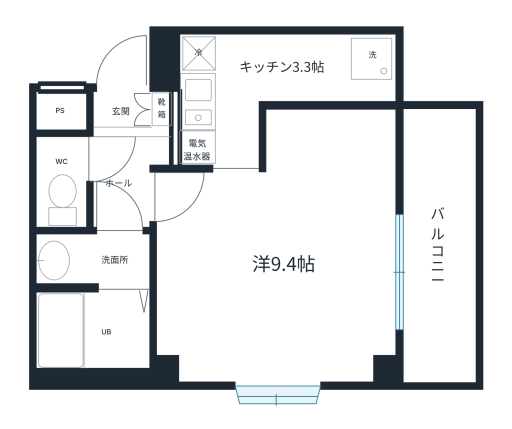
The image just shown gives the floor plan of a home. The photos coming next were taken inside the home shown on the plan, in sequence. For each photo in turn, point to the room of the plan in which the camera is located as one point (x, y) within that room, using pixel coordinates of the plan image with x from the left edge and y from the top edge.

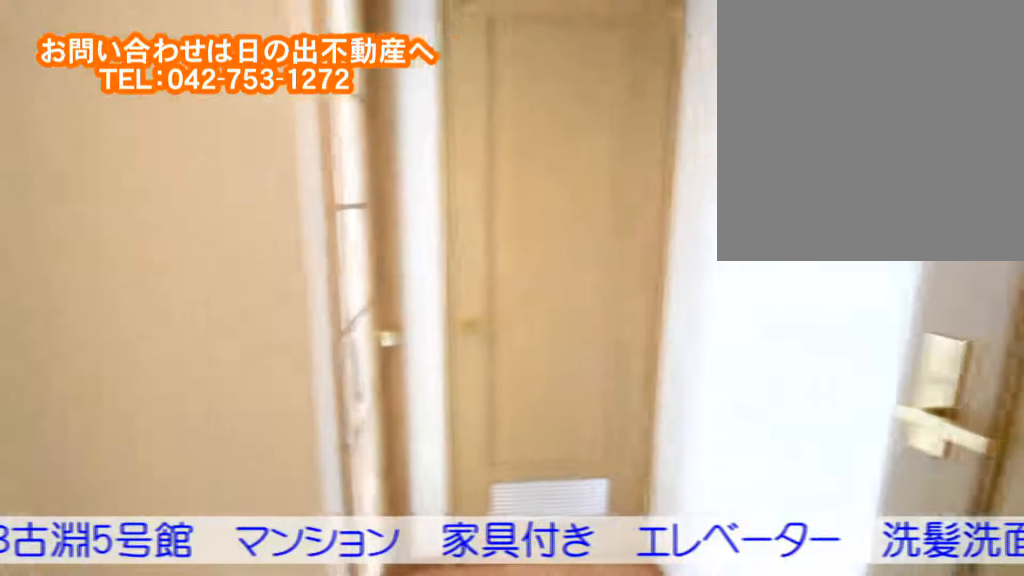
(126, 136)
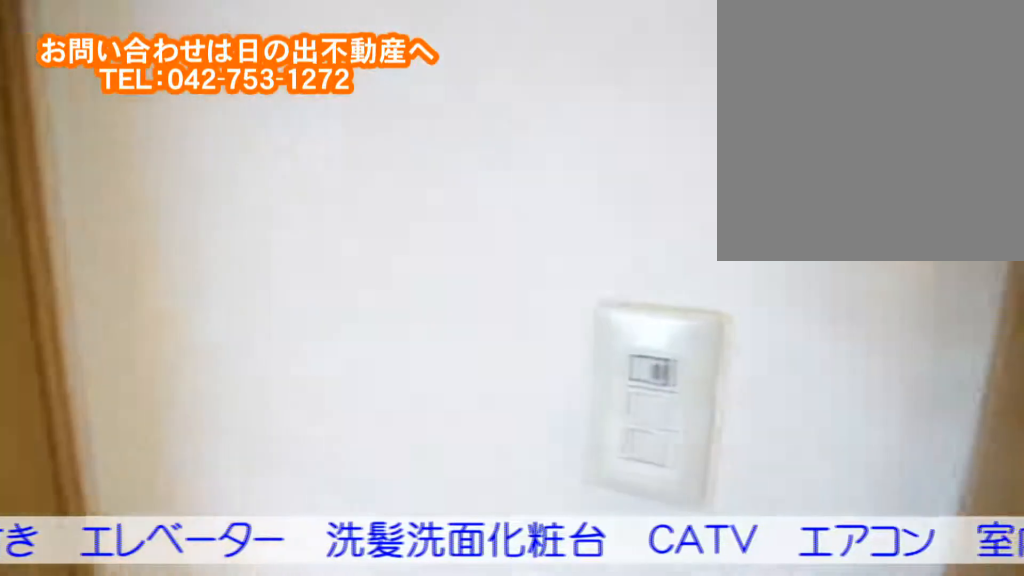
(127, 137)
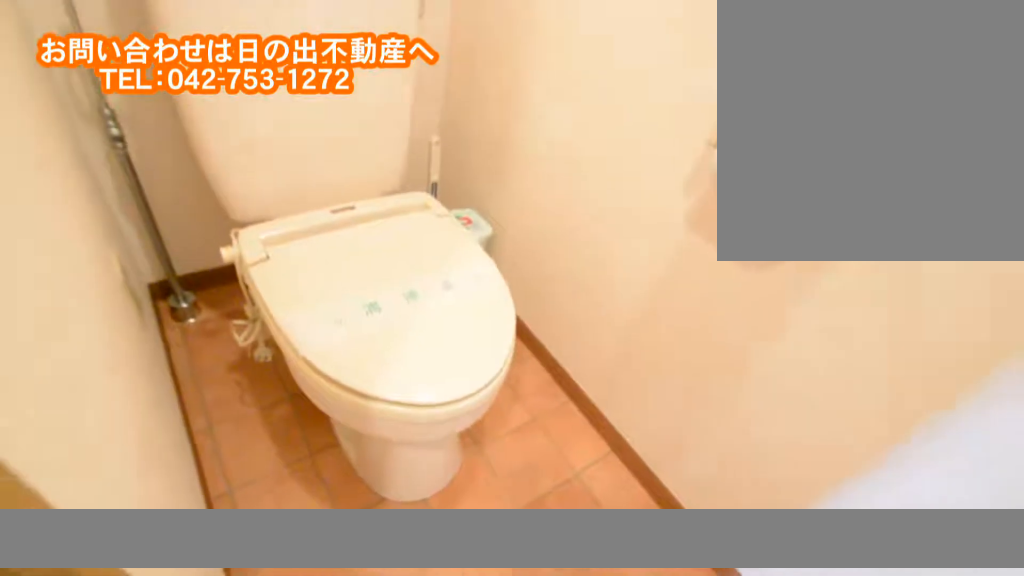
(63, 170)
